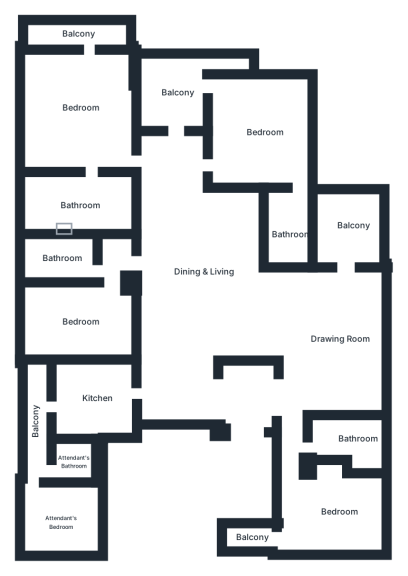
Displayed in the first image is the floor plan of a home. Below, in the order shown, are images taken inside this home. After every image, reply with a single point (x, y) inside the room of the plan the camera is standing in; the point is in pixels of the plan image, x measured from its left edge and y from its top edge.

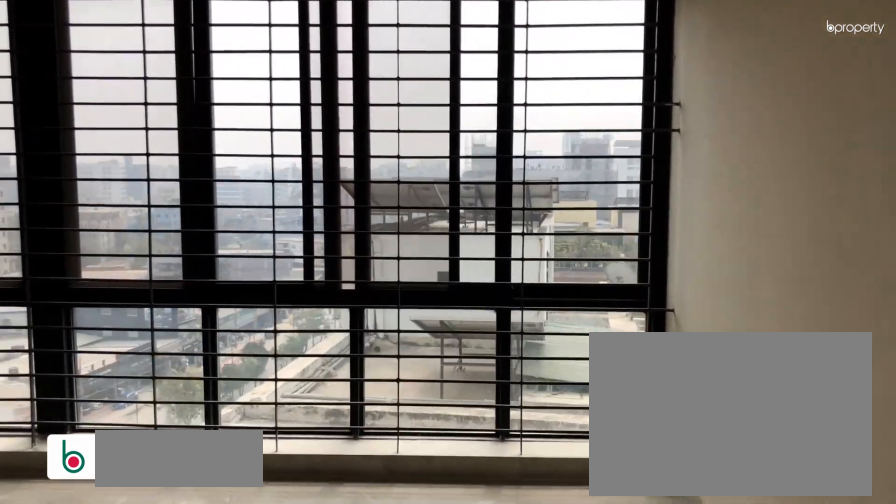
(333, 335)
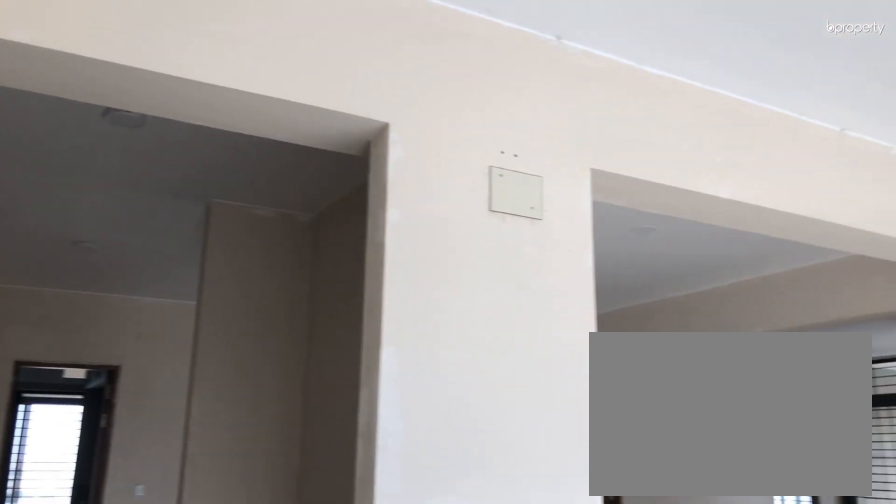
(333, 335)
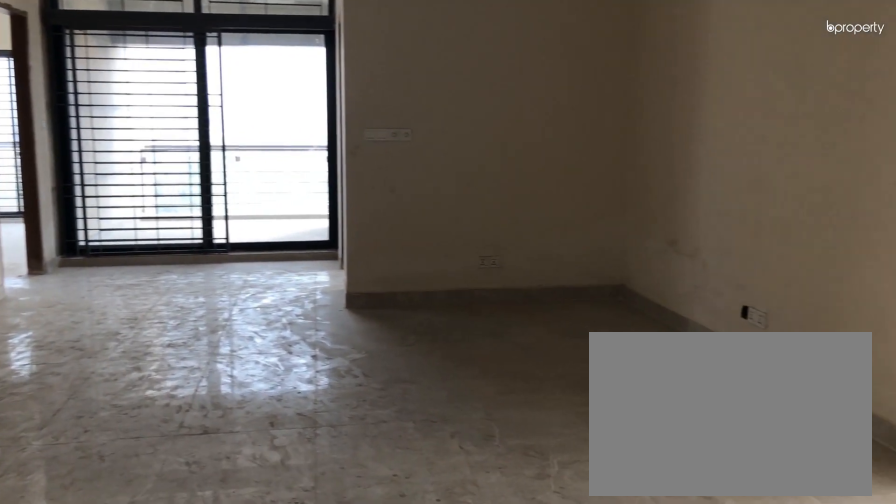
(197, 277)
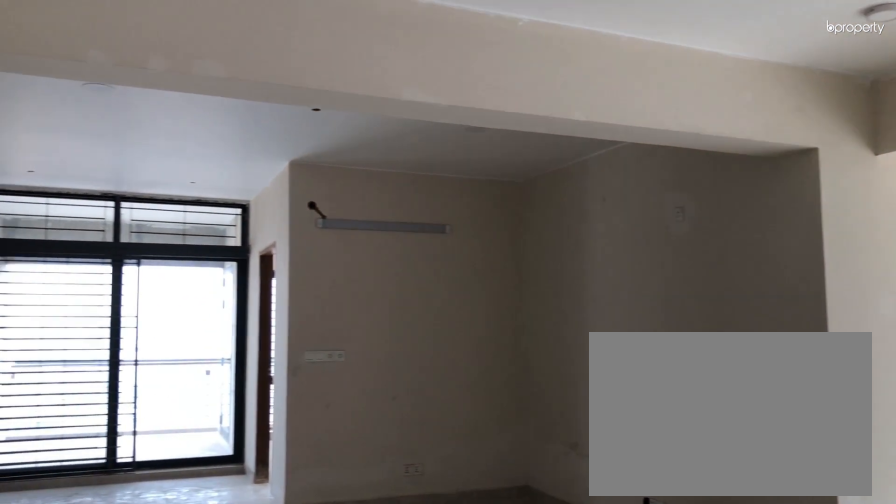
(197, 273)
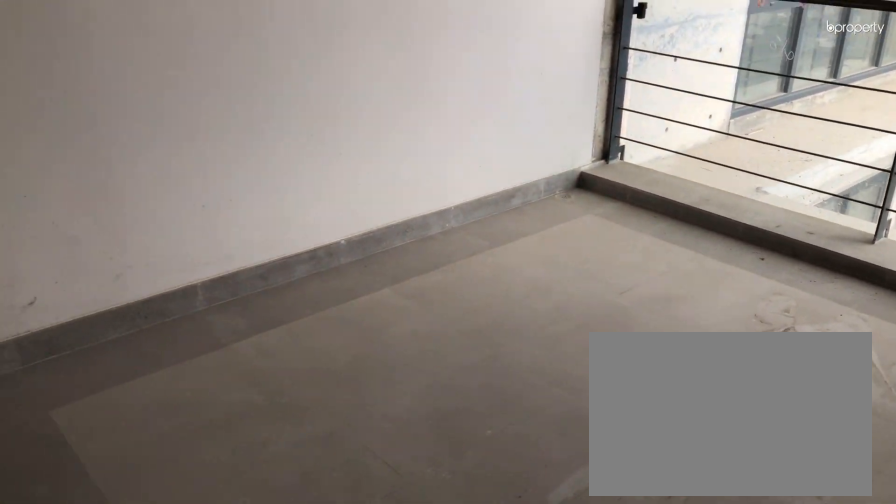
(347, 226)
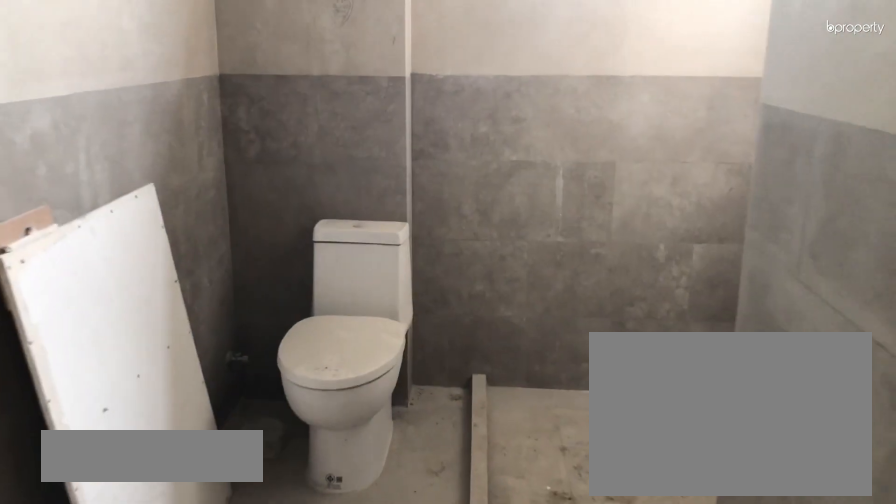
(321, 438)
